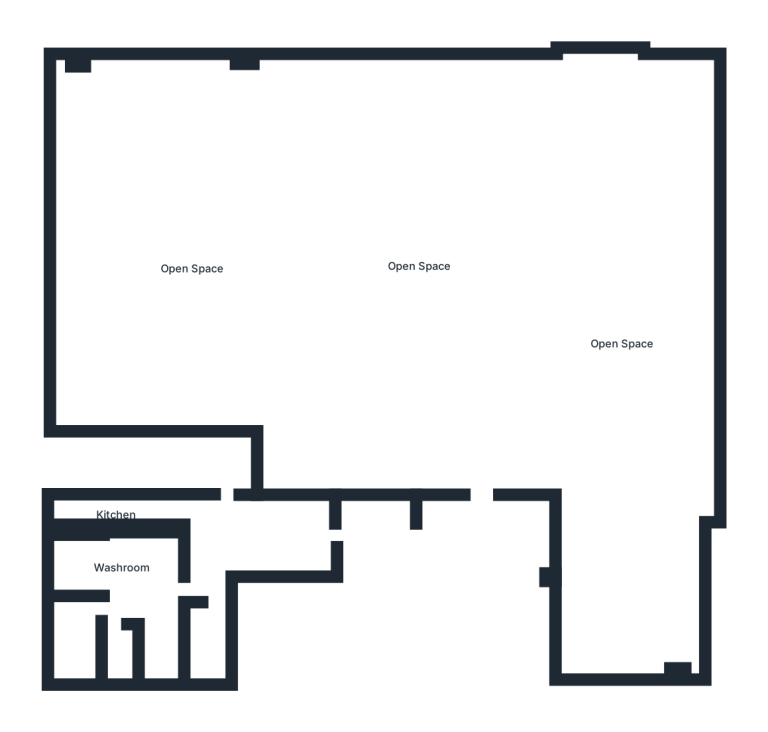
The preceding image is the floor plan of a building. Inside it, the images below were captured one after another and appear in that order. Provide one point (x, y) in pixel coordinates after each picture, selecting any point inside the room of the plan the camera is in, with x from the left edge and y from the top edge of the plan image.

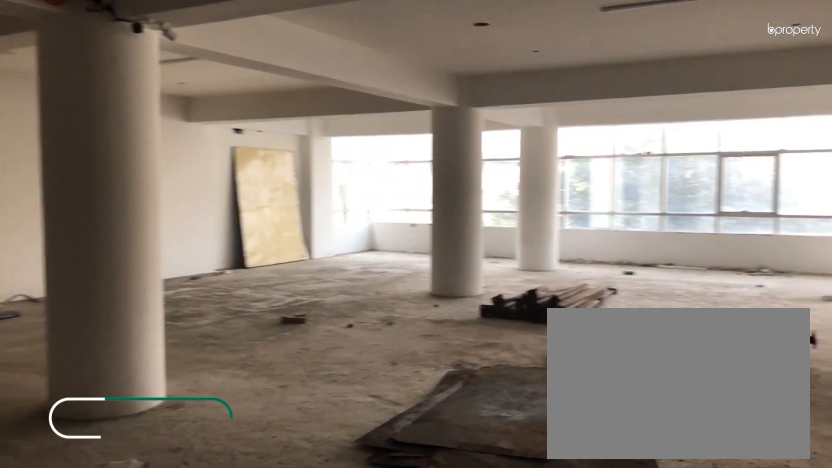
(421, 263)
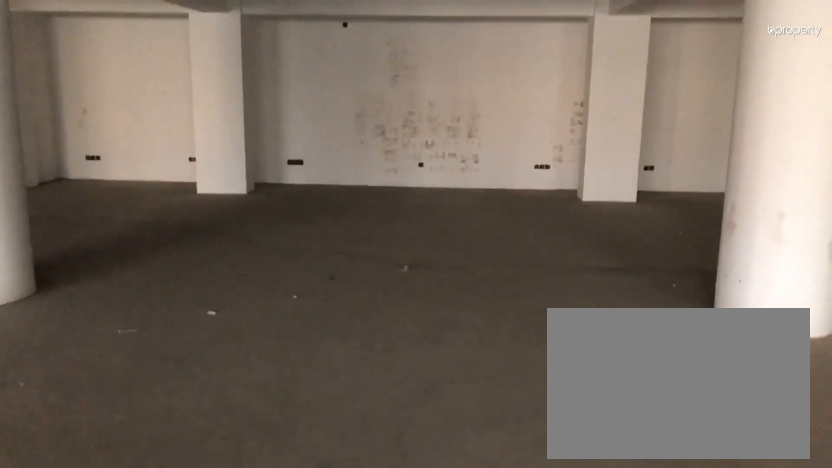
(421, 263)
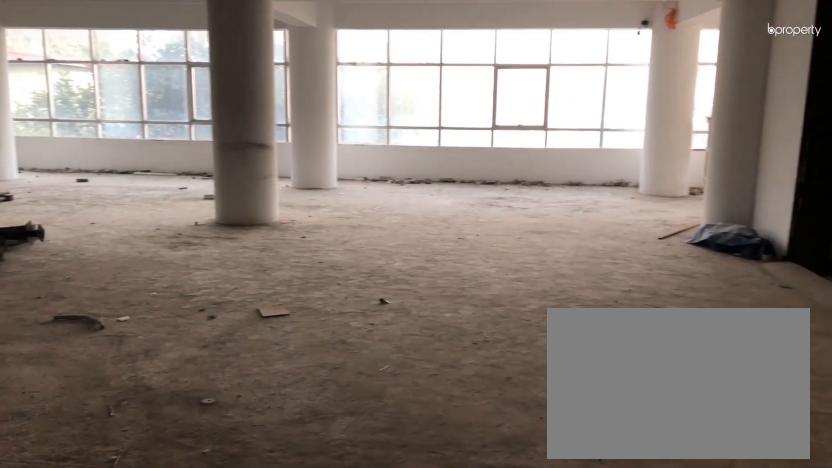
(192, 268)
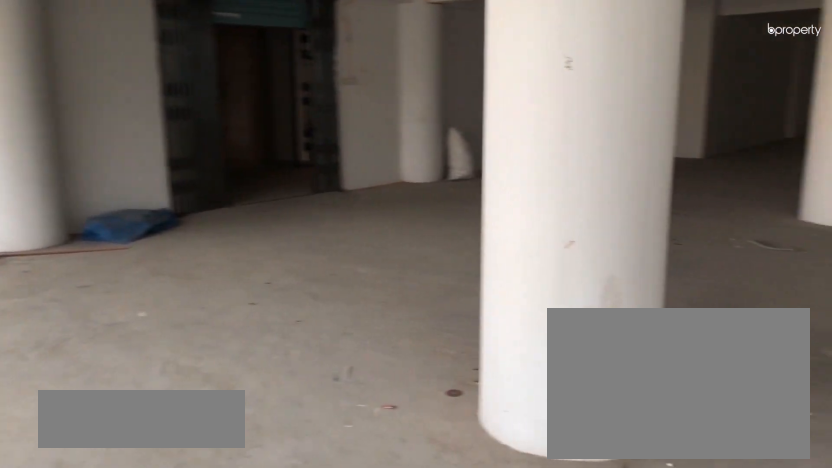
(626, 342)
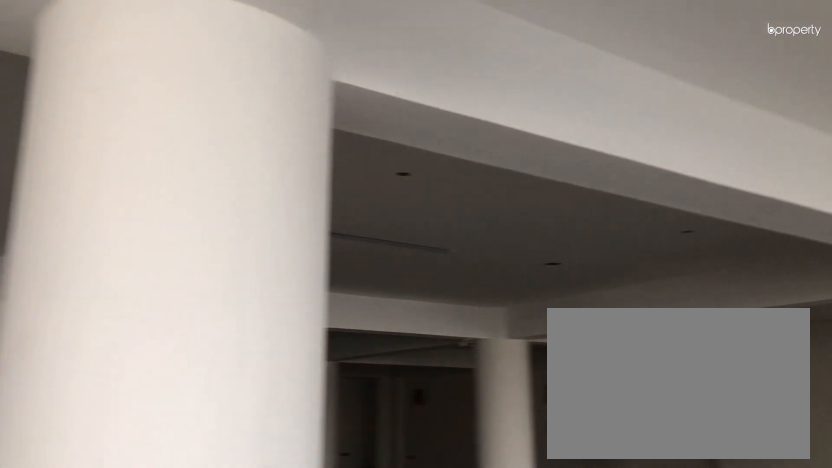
(626, 342)
